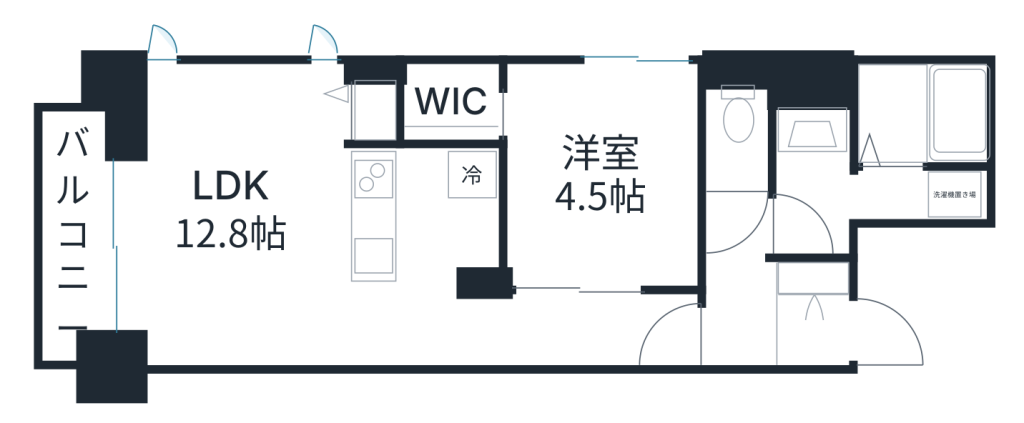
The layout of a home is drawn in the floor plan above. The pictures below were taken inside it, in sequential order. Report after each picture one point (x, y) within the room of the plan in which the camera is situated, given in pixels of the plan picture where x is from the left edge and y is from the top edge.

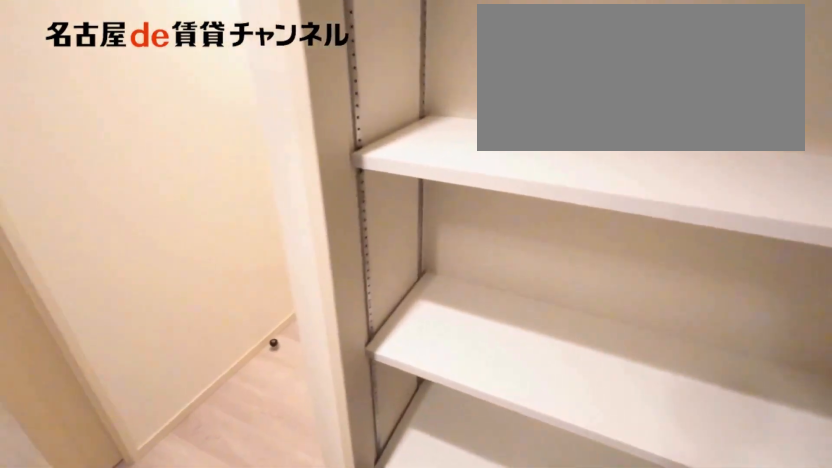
(815, 274)
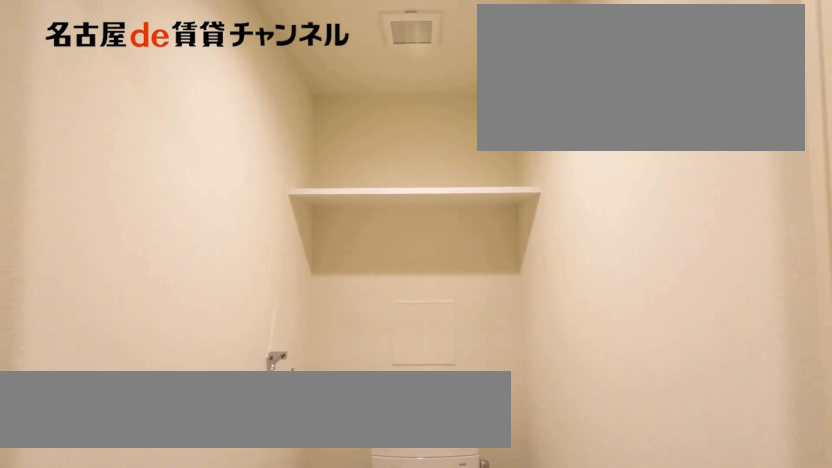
(739, 125)
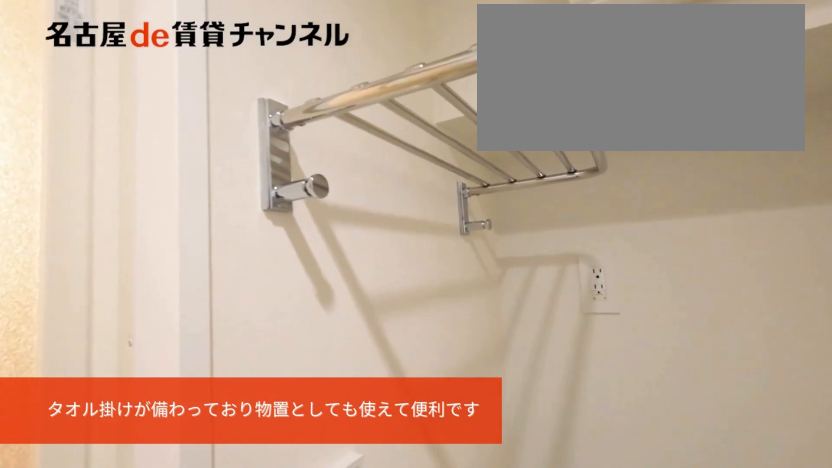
(873, 196)
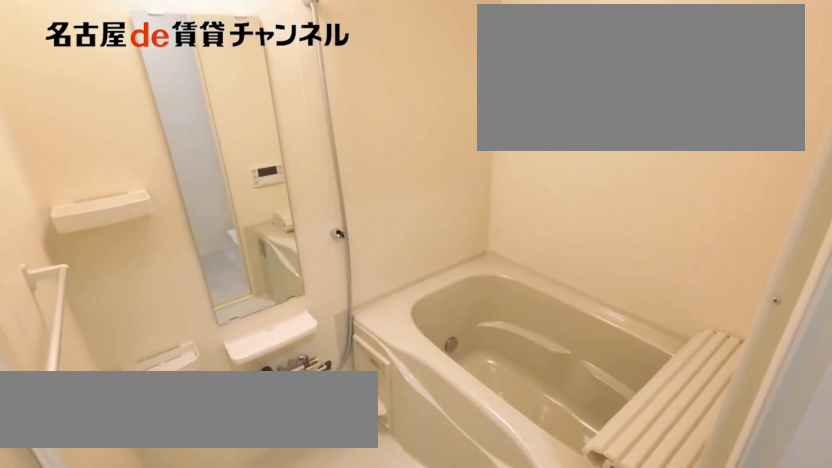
(871, 150)
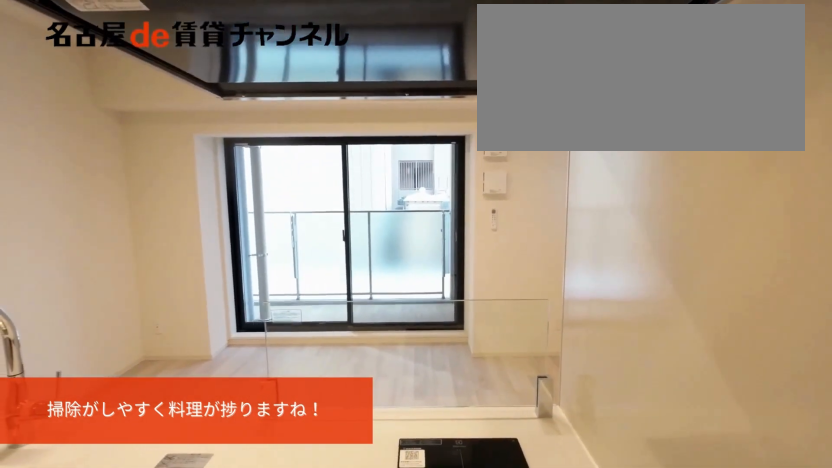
(427, 219)
